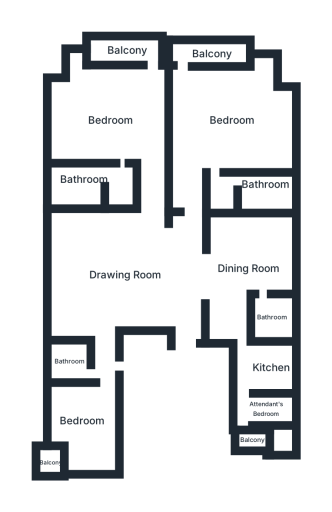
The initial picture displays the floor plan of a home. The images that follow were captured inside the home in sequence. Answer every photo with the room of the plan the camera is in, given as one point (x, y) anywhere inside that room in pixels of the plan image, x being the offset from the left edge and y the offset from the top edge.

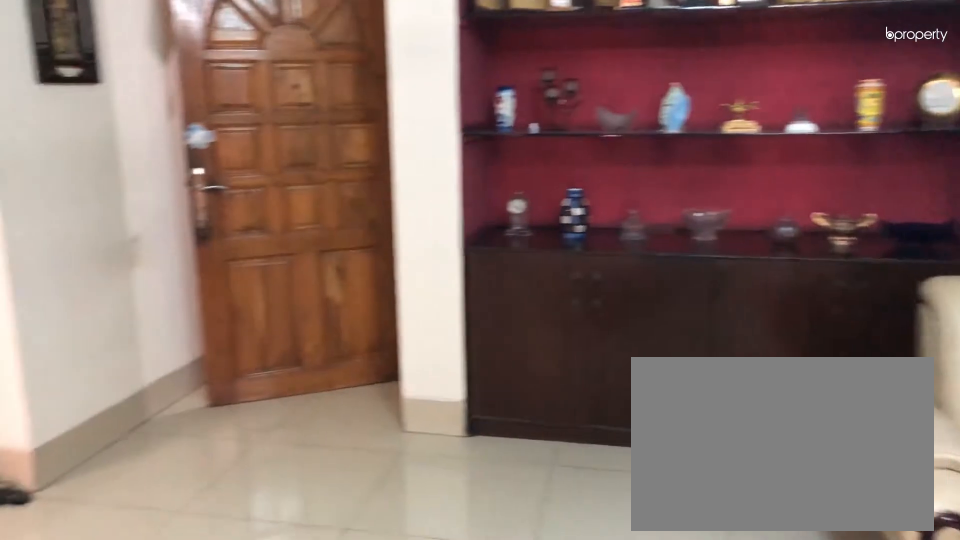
(126, 279)
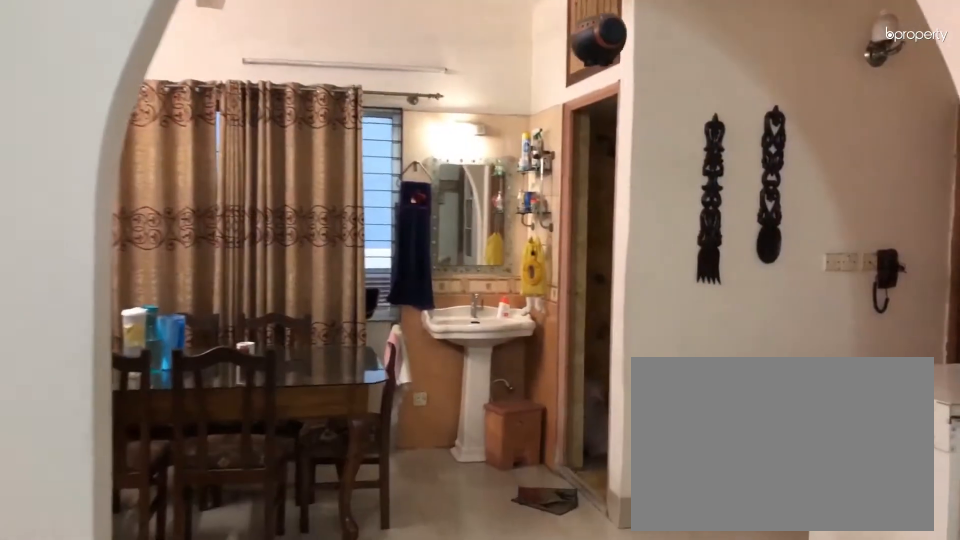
(126, 279)
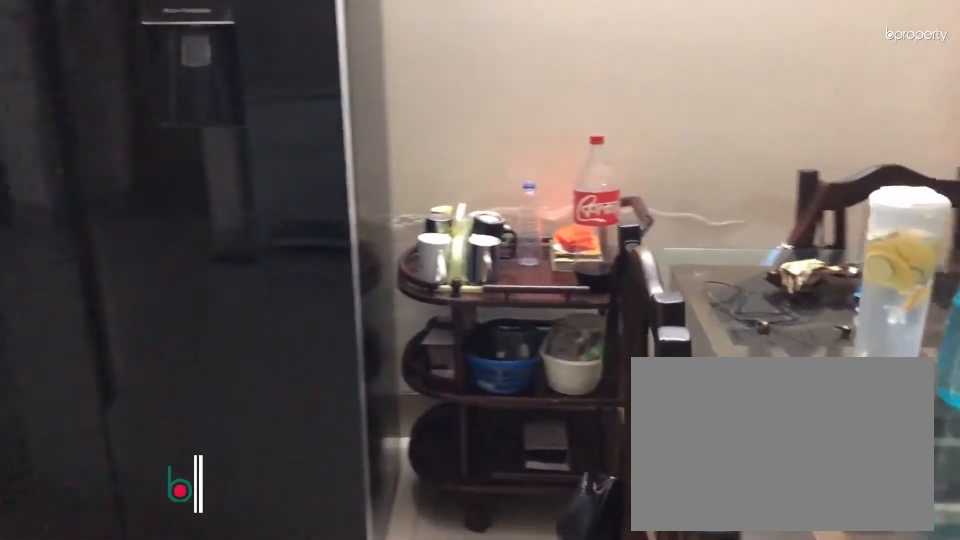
(250, 269)
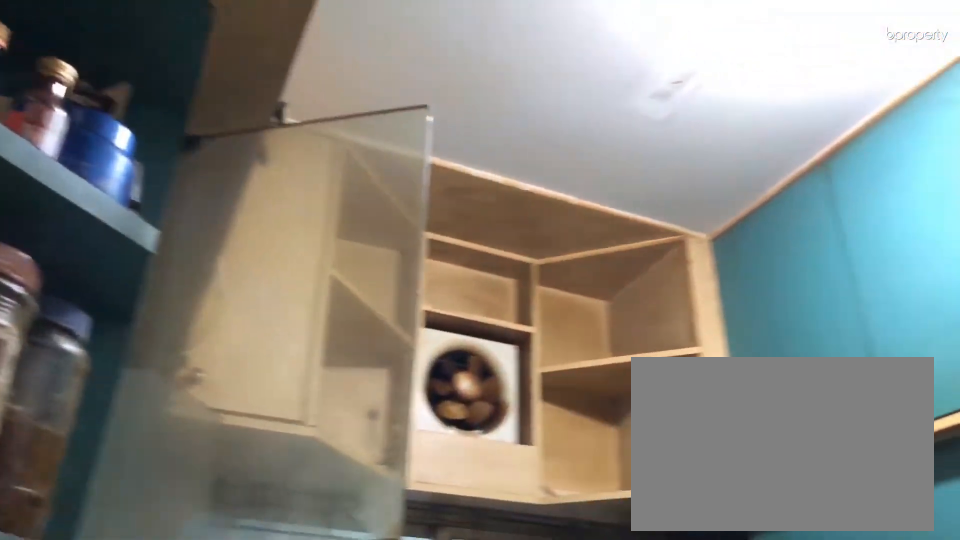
(265, 365)
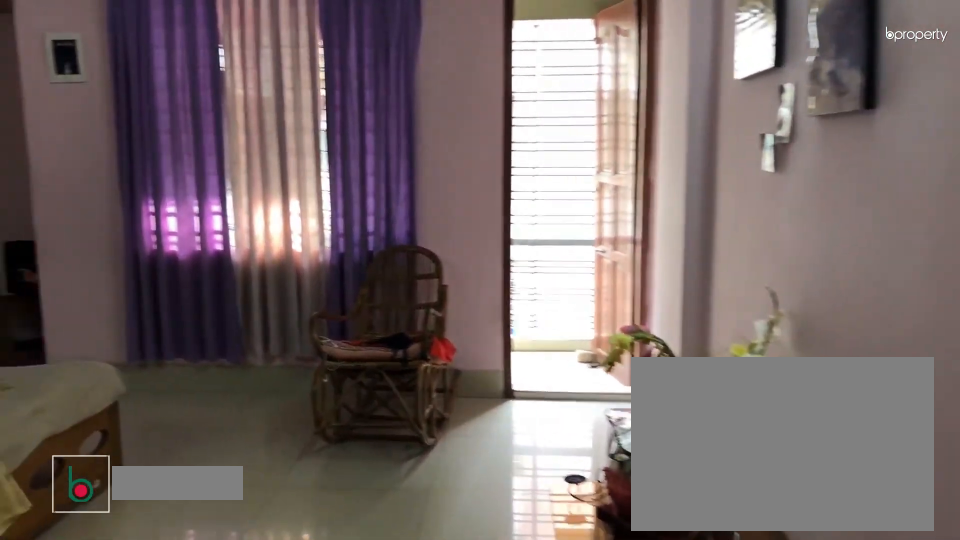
(111, 121)
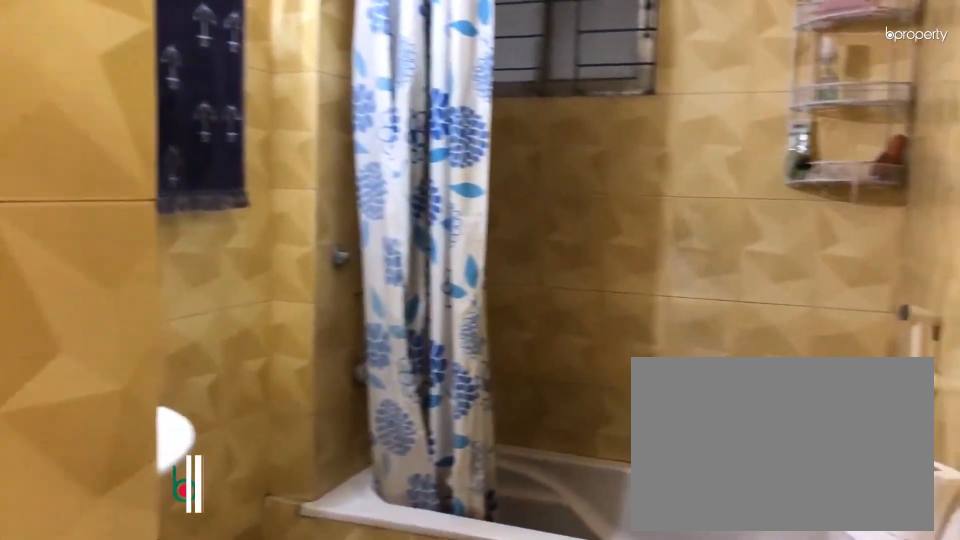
(84, 187)
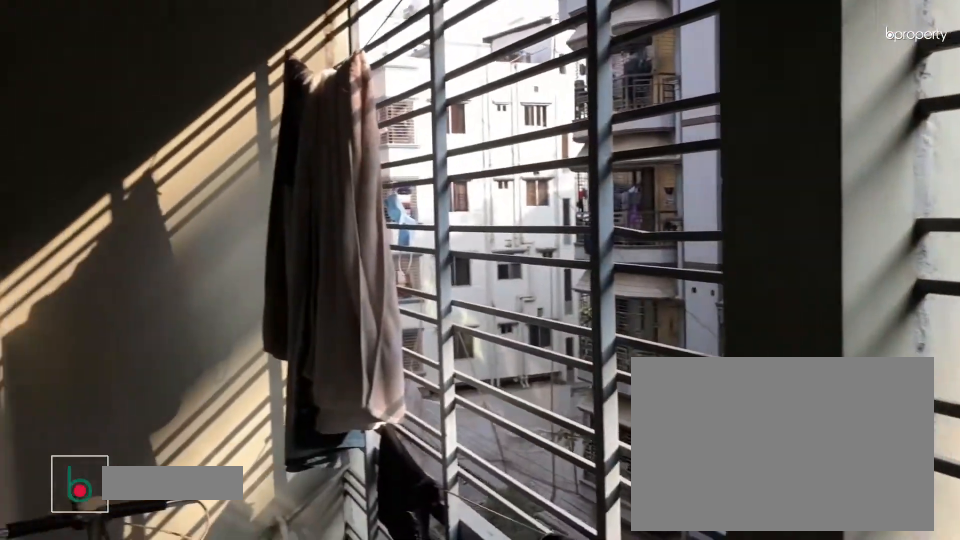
(129, 51)
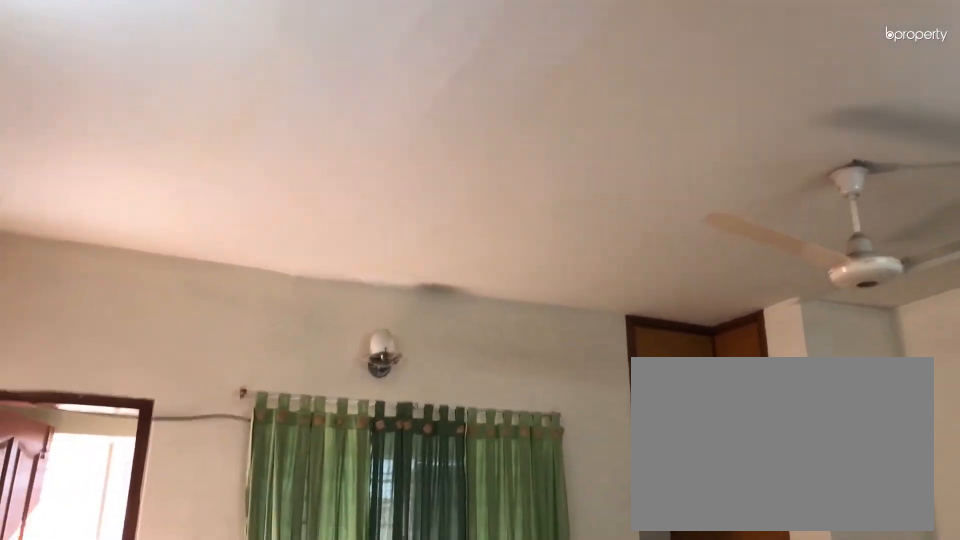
(232, 121)
